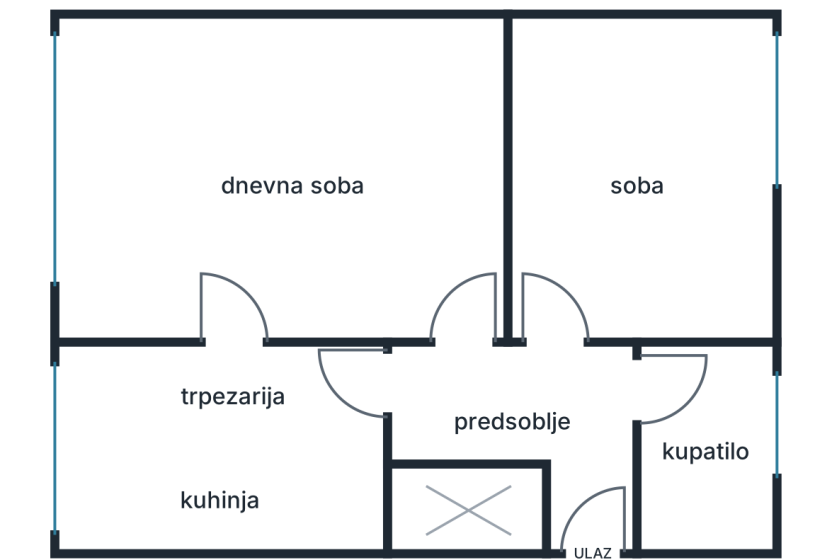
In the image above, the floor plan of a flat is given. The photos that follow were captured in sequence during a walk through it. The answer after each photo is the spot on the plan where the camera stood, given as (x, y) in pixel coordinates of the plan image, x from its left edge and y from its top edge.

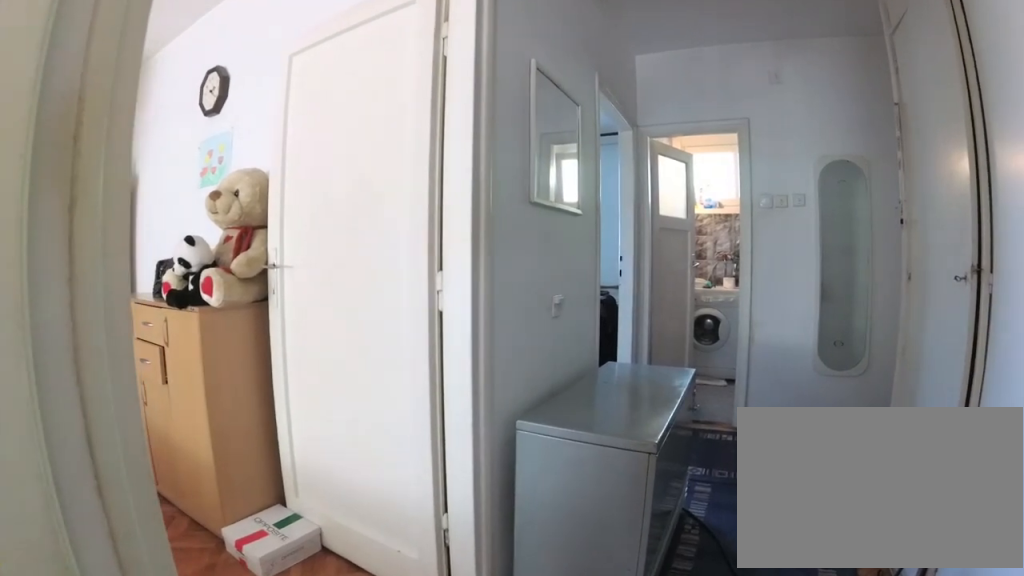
(359, 401)
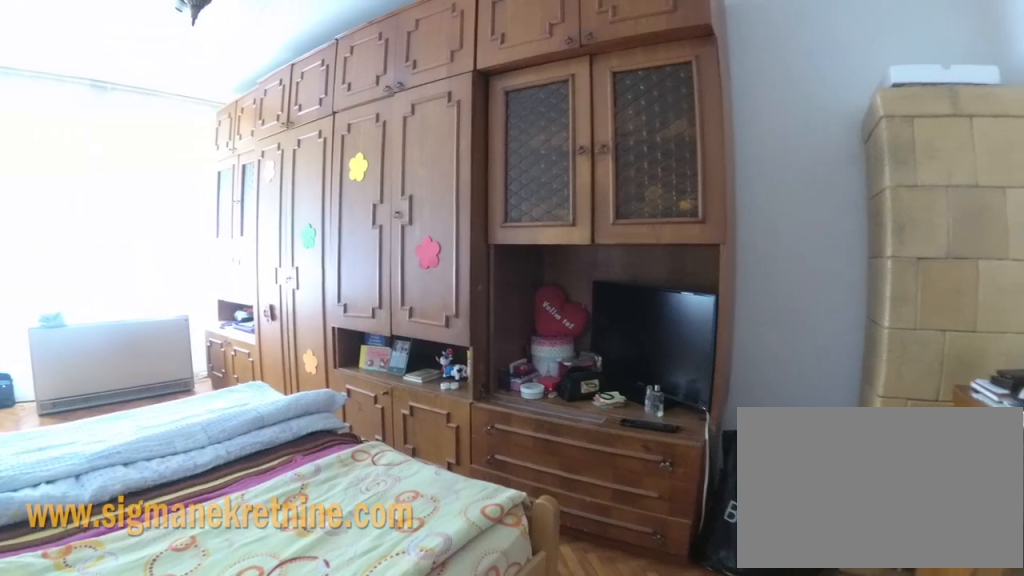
(475, 282)
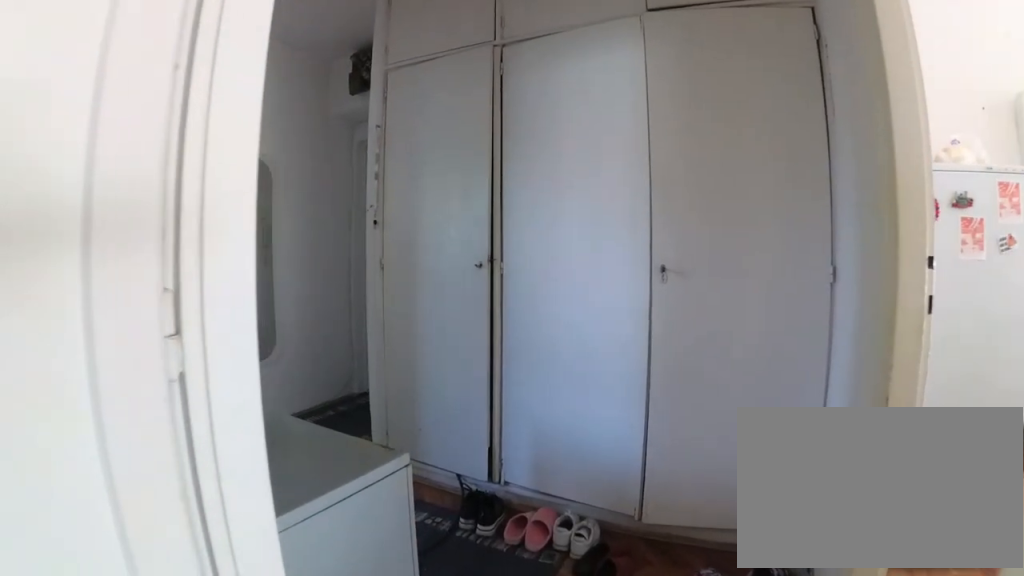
(454, 254)
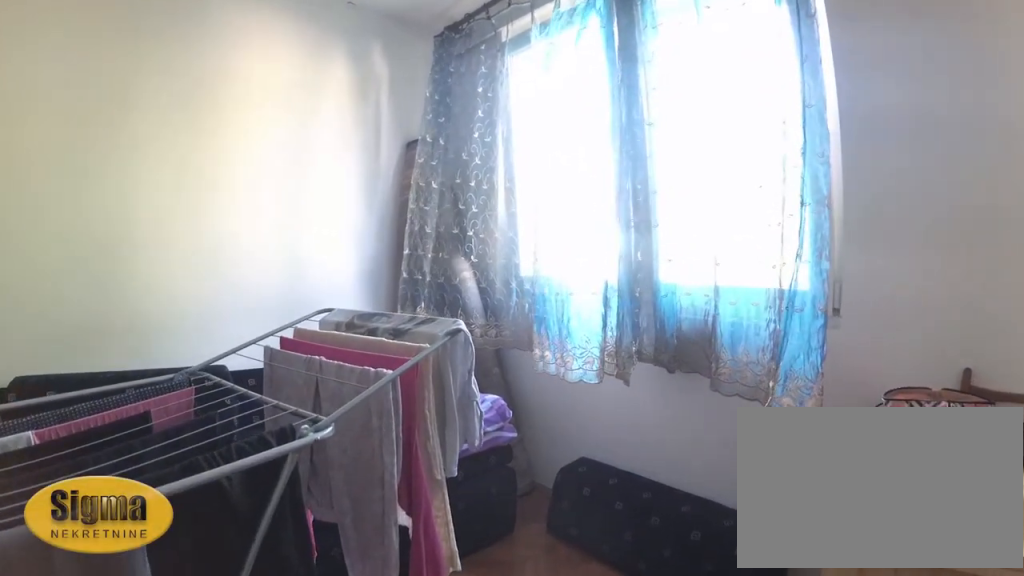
(594, 293)
